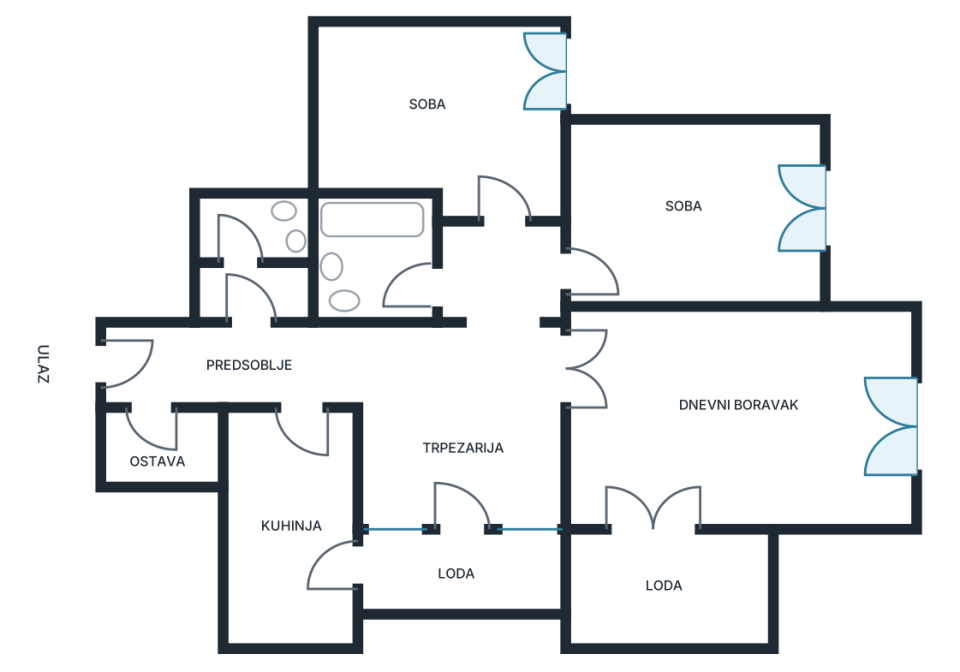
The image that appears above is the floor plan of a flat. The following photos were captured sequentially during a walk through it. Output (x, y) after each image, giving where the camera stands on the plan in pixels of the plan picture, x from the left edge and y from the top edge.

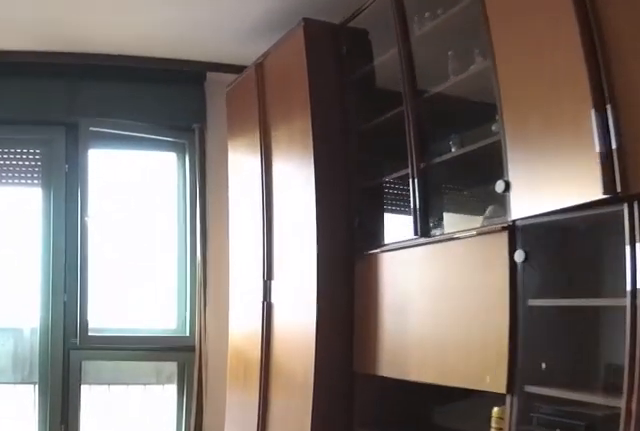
(658, 391)
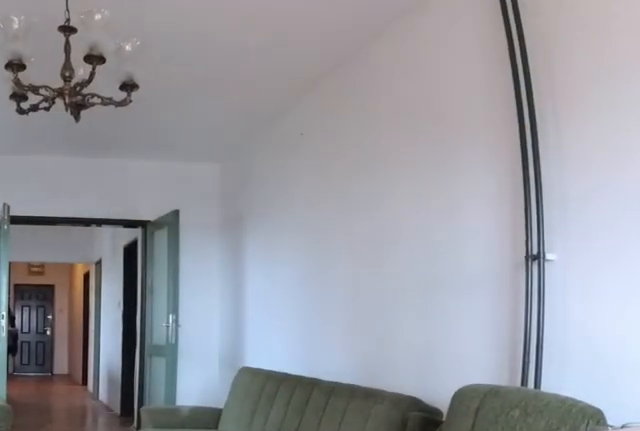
(879, 429)
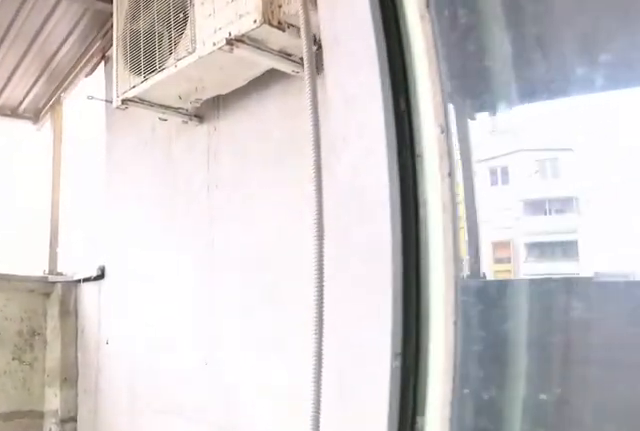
(675, 476)
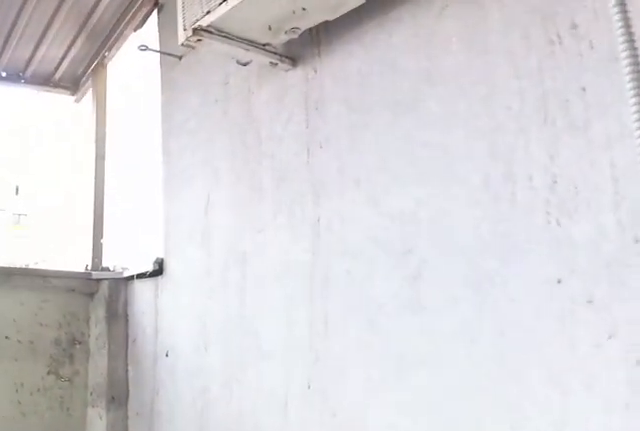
(672, 496)
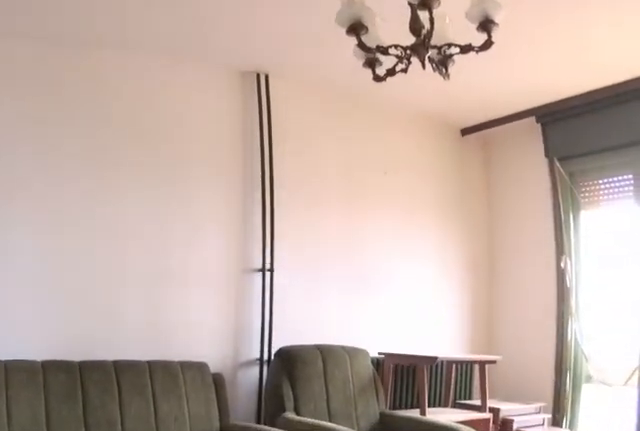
(678, 514)
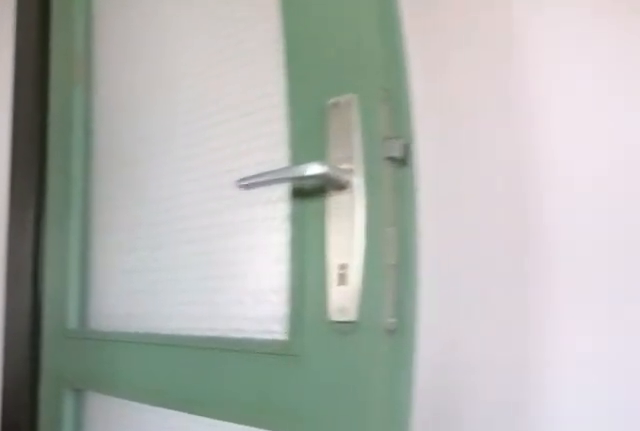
(651, 392)
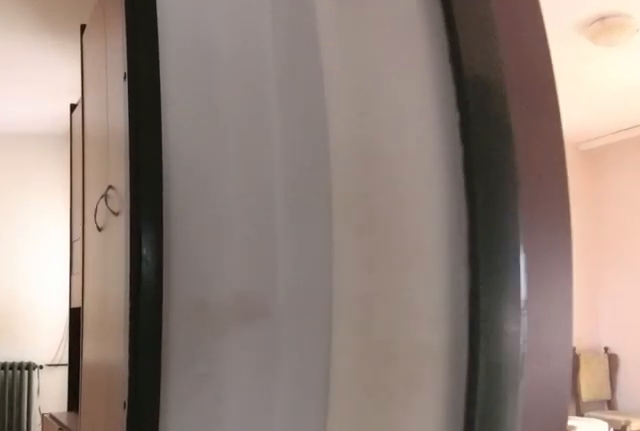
(501, 337)
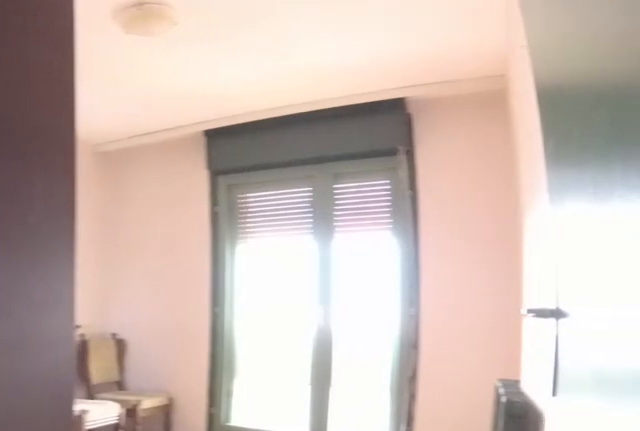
(508, 292)
